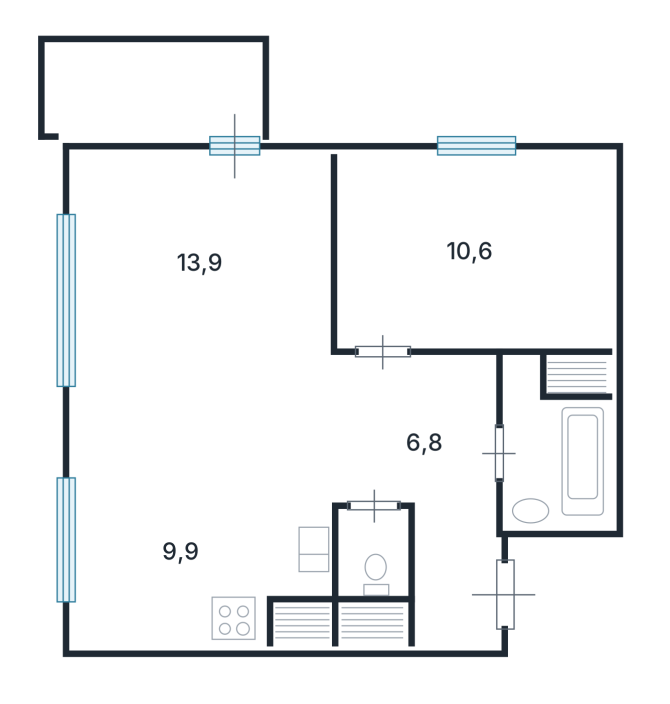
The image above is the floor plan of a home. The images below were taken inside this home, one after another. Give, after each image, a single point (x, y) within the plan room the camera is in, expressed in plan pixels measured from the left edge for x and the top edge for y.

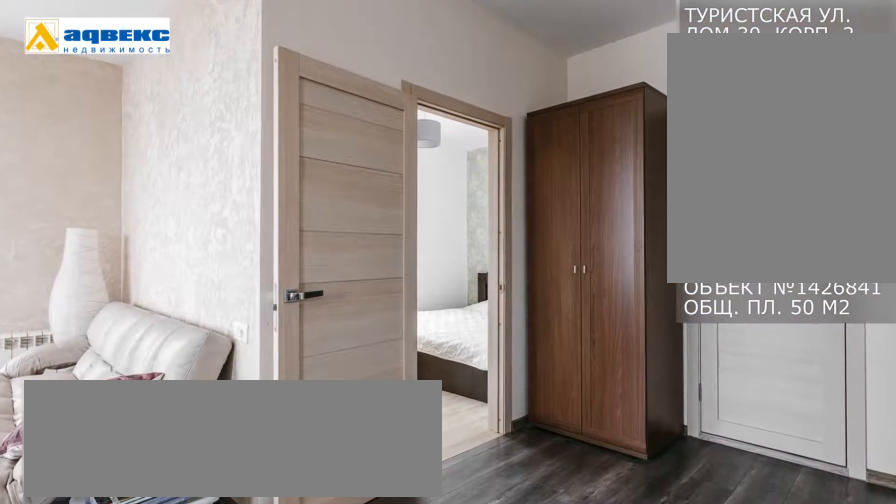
(427, 433)
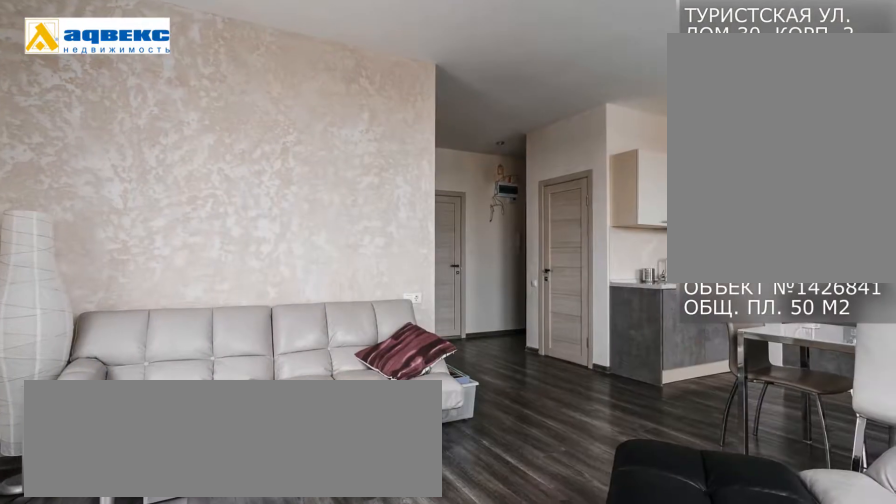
(208, 271)
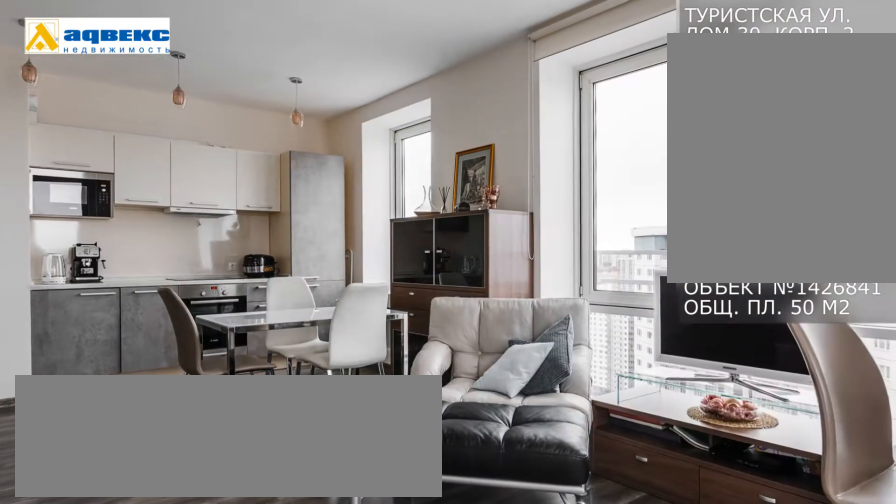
(208, 271)
